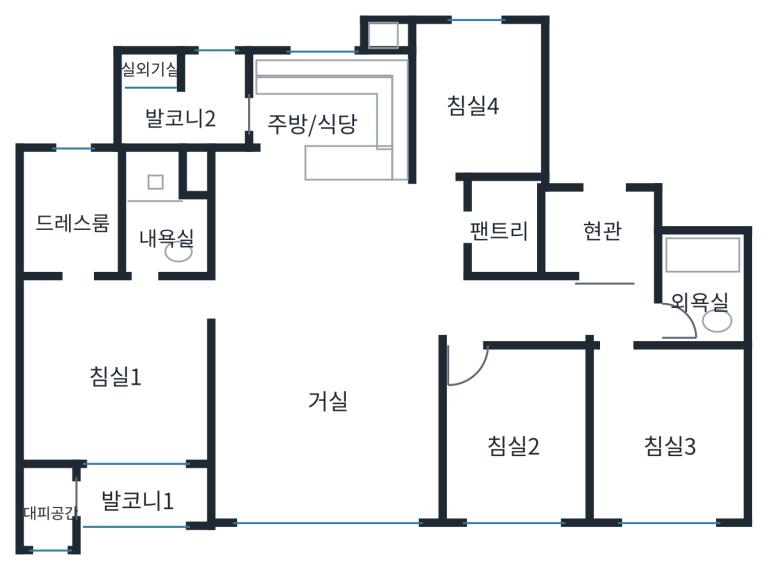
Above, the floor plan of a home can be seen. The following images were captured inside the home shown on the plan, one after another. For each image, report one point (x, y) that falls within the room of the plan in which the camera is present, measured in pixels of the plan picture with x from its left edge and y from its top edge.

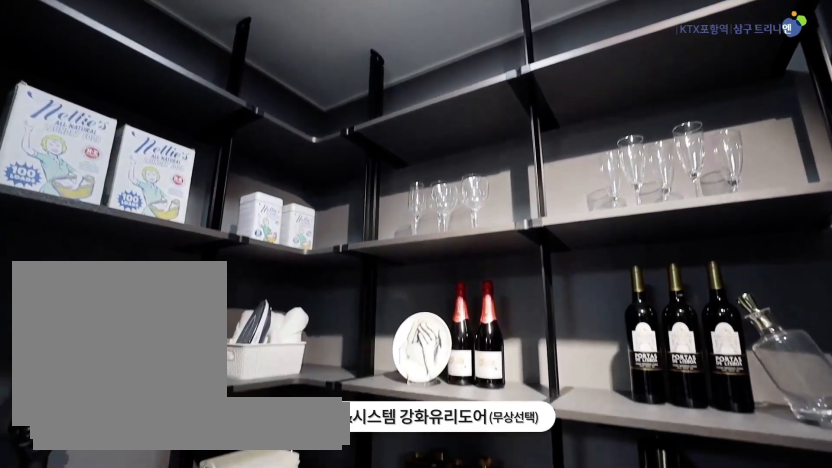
(502, 226)
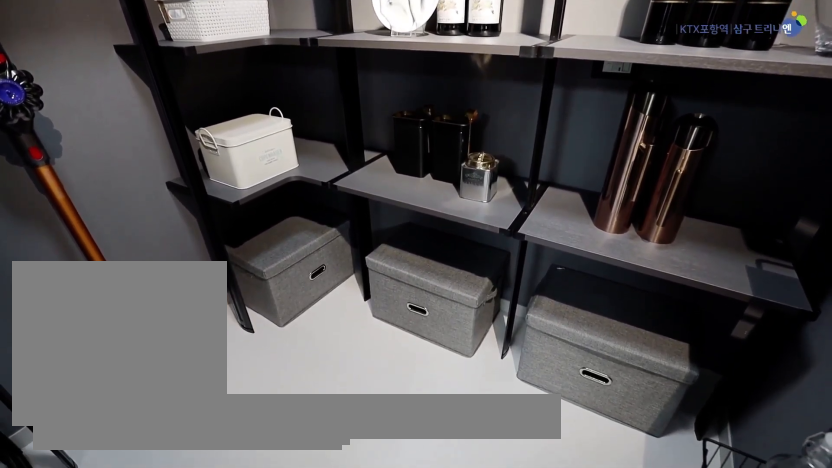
(502, 226)
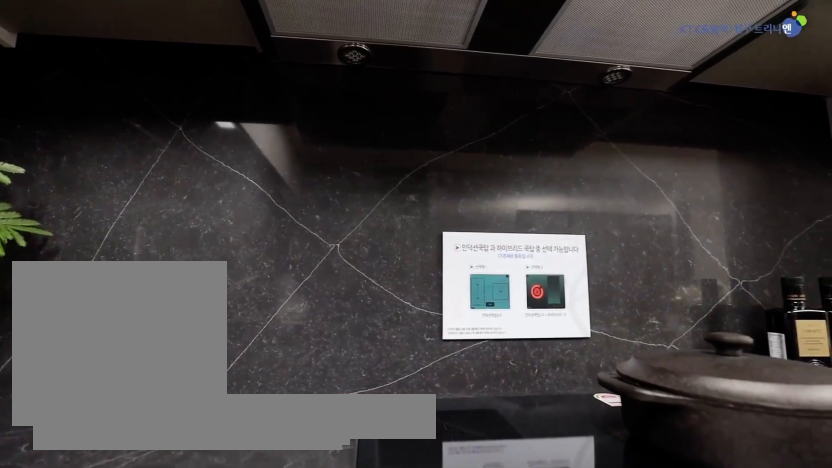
(310, 168)
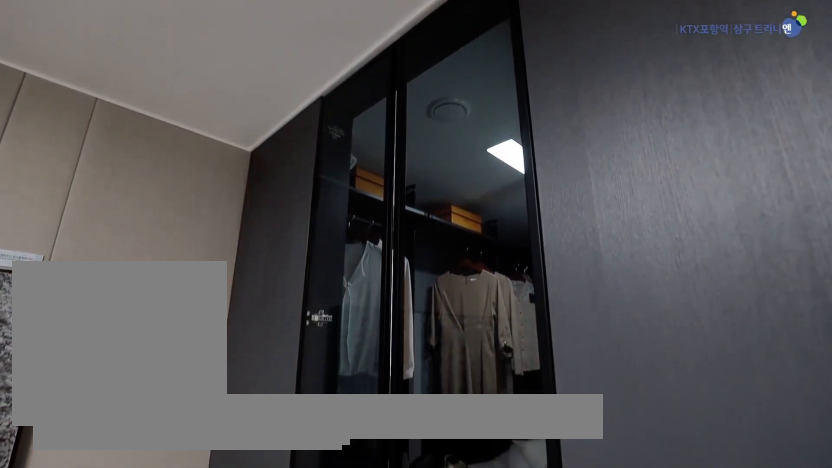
(107, 314)
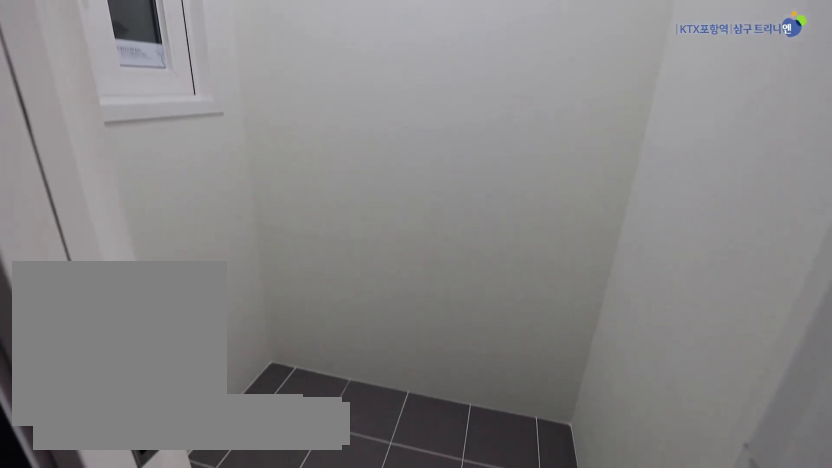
(138, 501)
